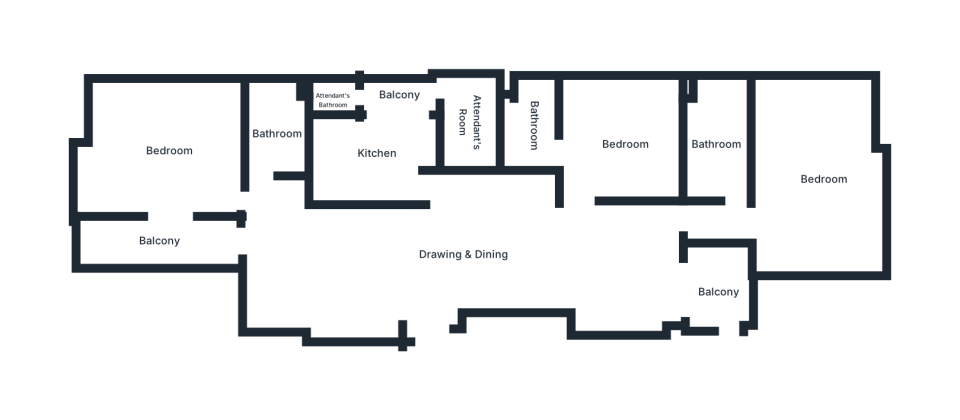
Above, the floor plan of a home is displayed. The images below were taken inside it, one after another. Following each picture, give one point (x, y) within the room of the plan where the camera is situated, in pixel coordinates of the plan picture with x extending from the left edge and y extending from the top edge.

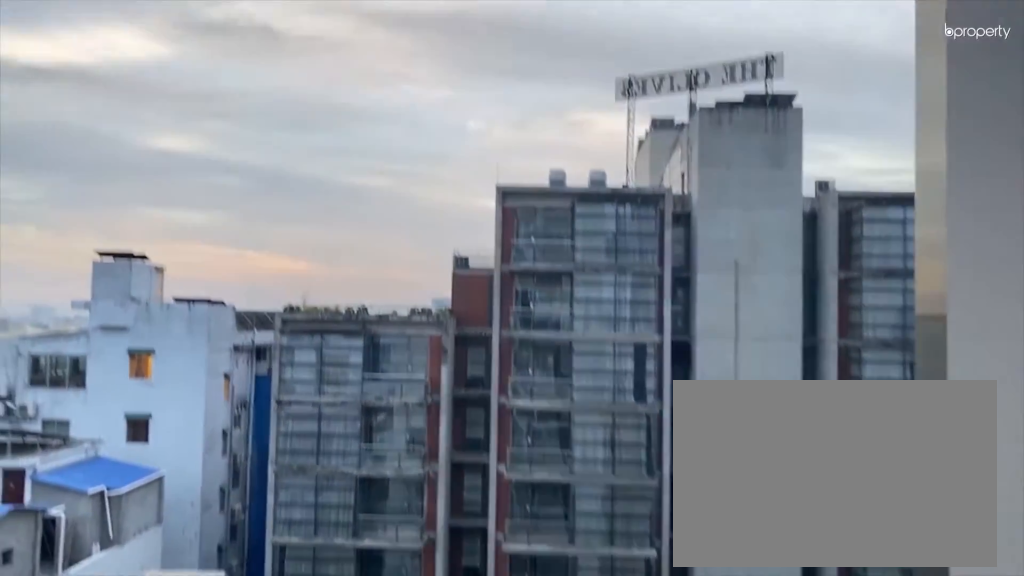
(158, 241)
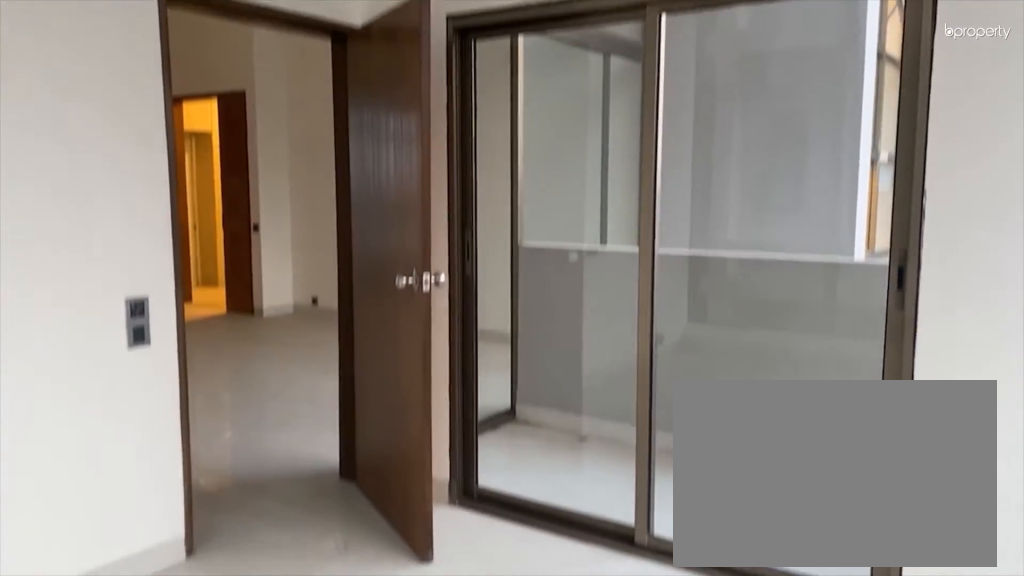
(169, 150)
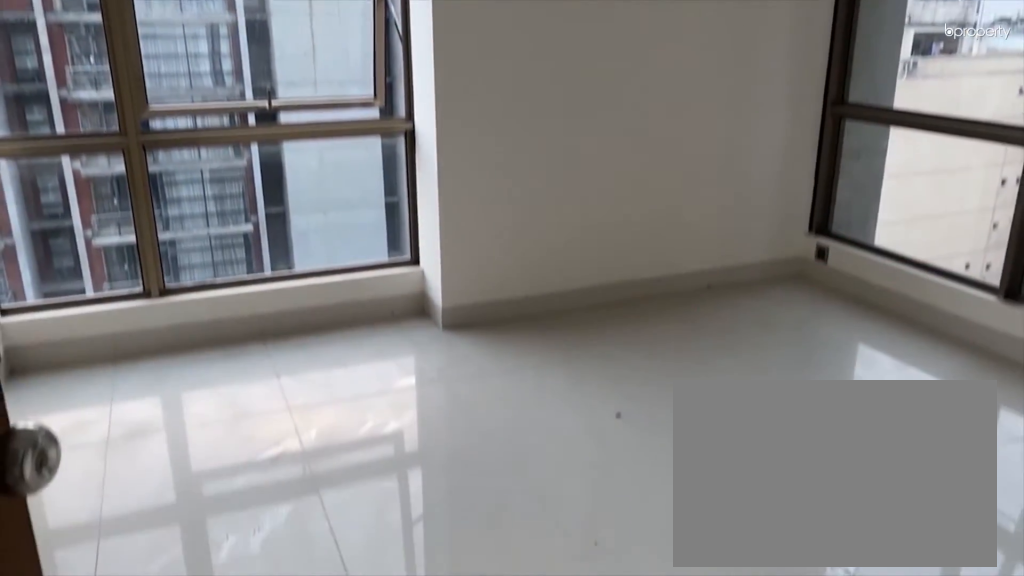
(169, 150)
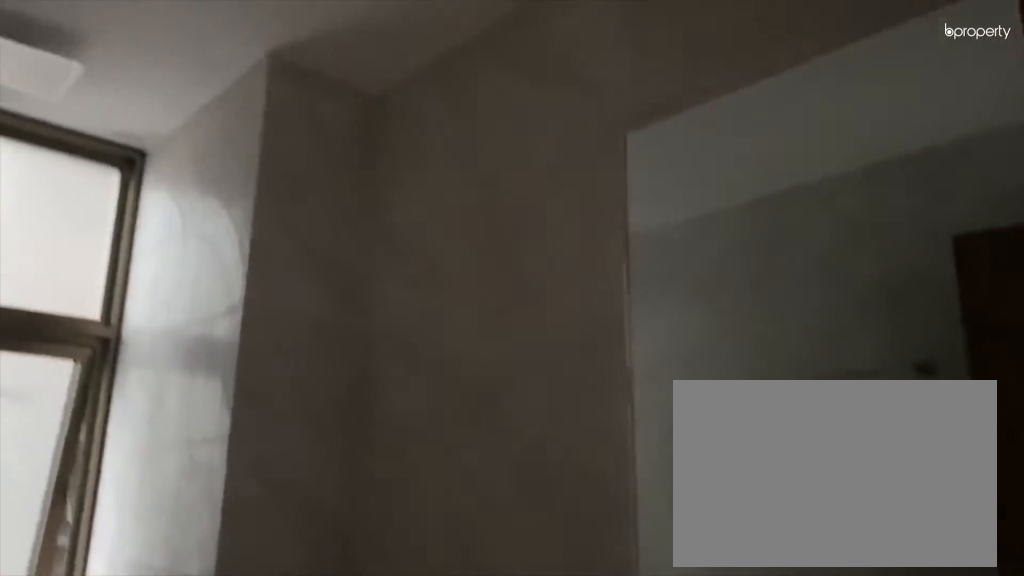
(275, 140)
